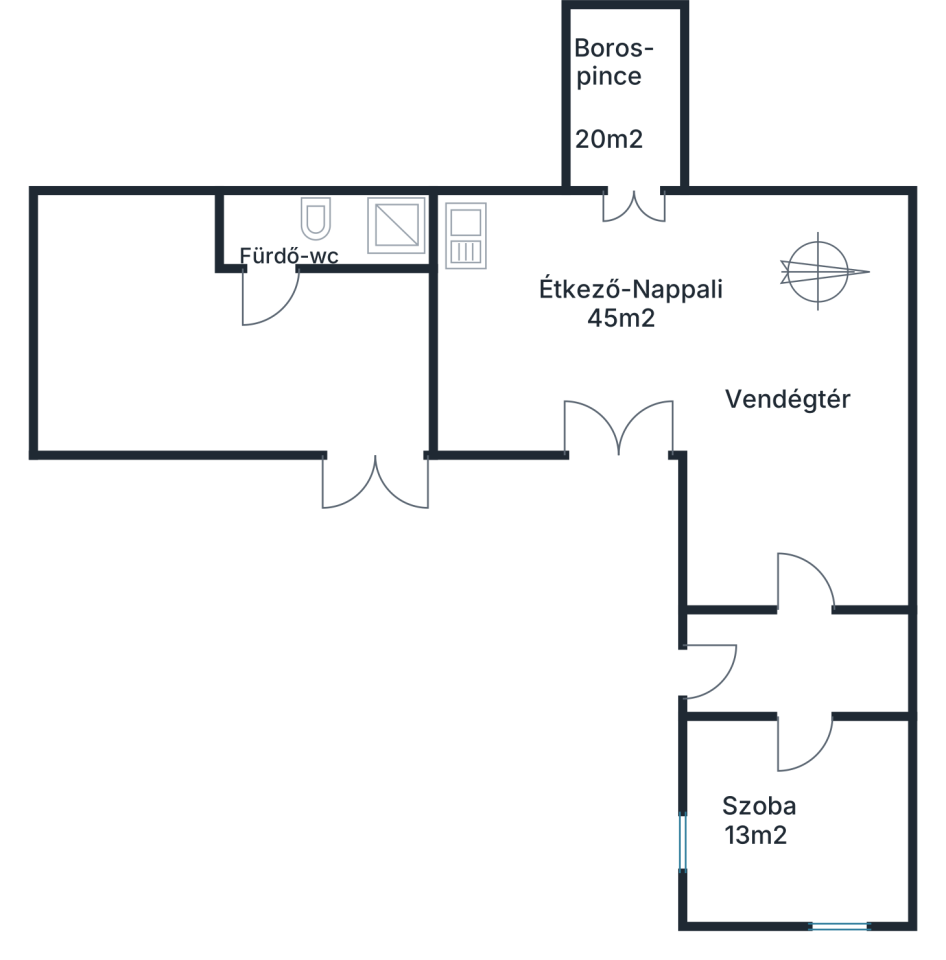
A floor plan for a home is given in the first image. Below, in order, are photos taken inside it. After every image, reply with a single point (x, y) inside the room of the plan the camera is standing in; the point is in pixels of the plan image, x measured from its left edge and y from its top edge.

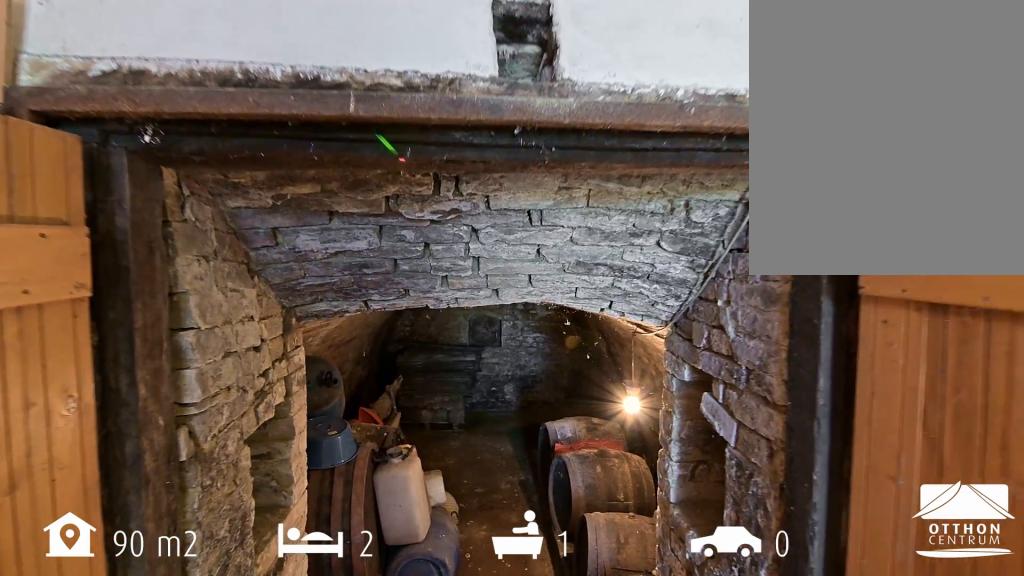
(808, 394)
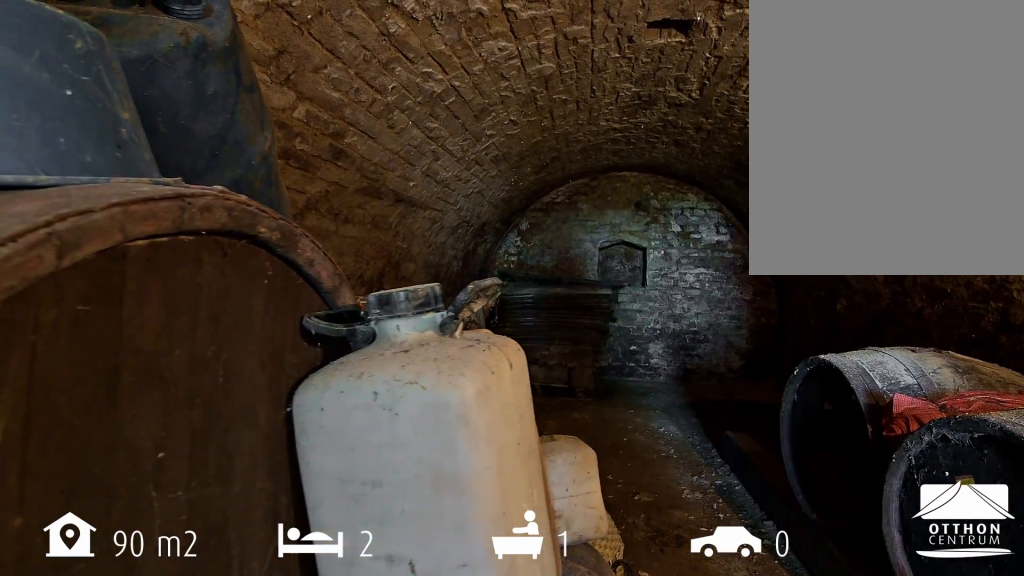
(625, 89)
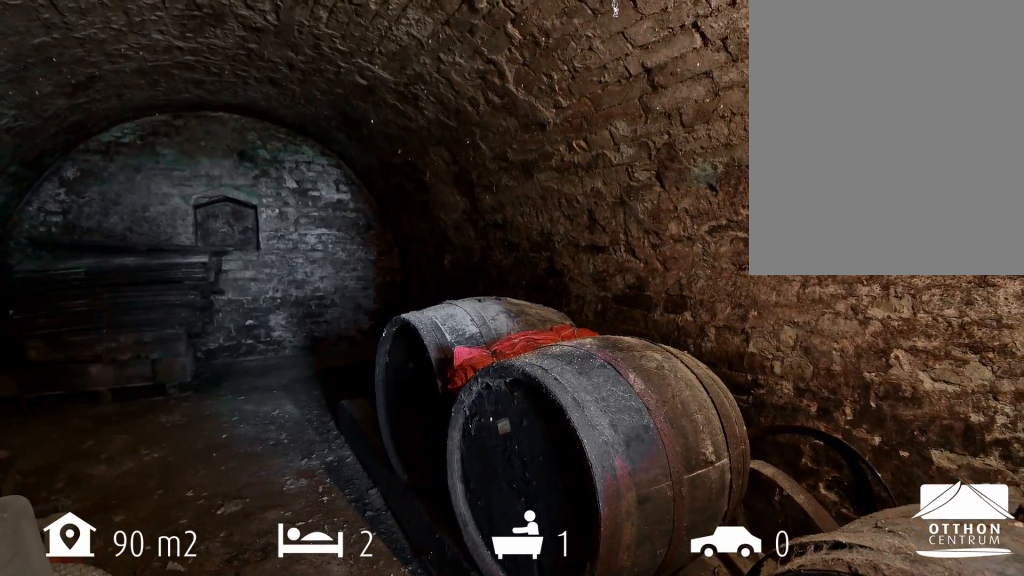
(625, 88)
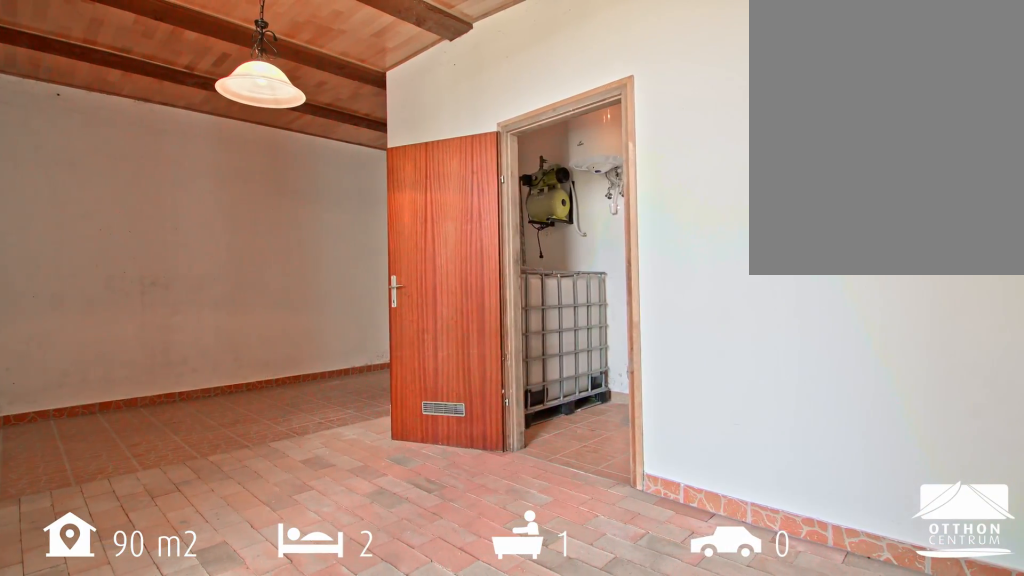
(282, 362)
